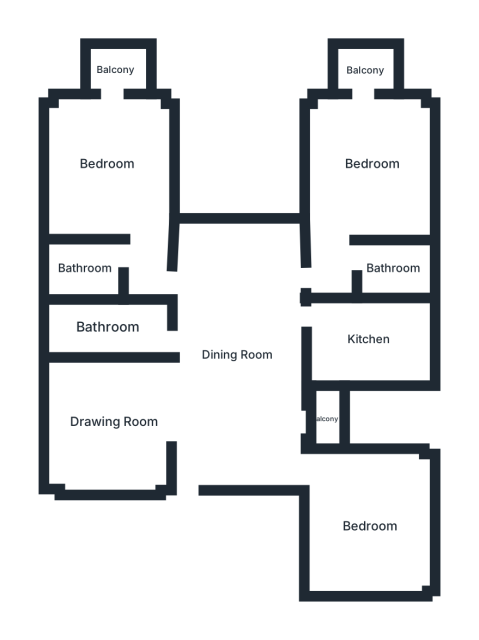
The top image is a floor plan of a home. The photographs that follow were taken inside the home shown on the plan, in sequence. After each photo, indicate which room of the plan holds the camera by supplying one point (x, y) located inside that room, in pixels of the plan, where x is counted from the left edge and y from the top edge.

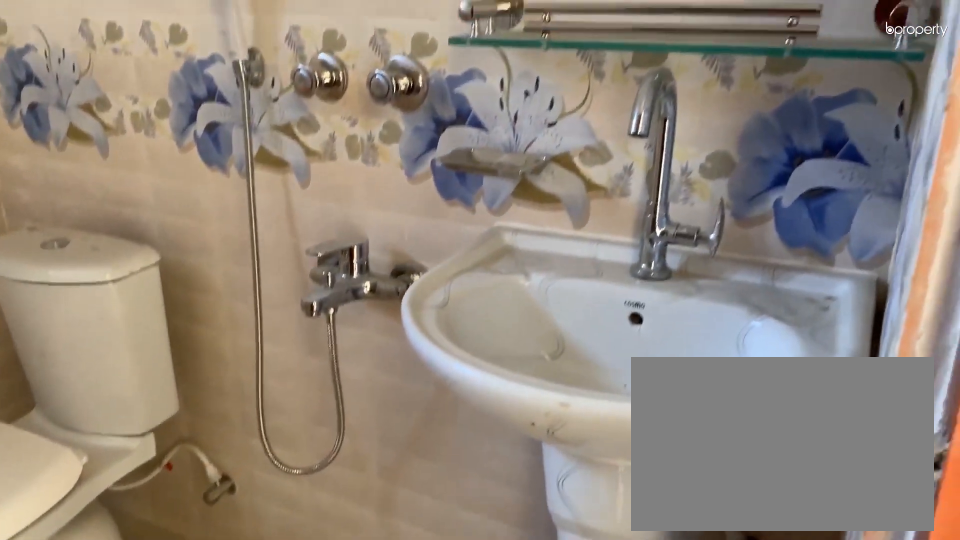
(393, 270)
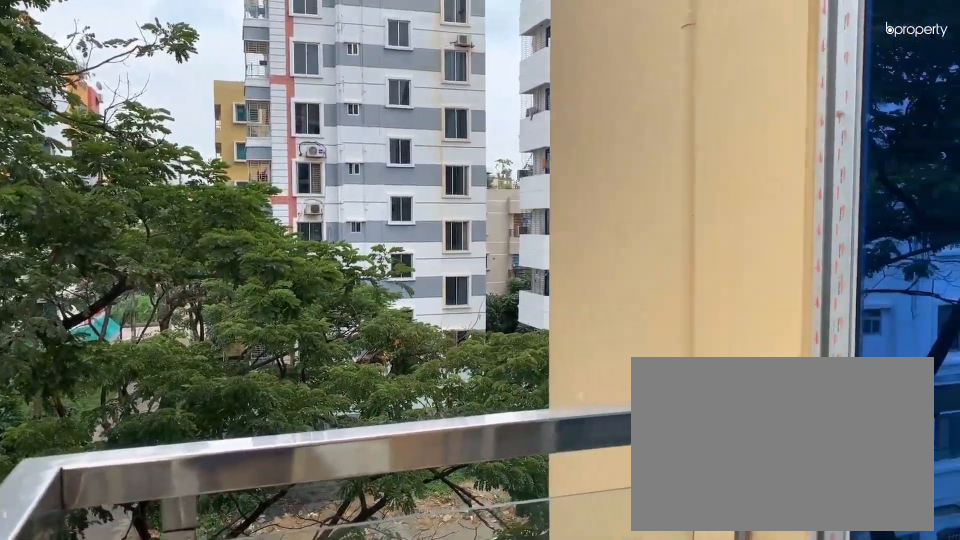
(365, 69)
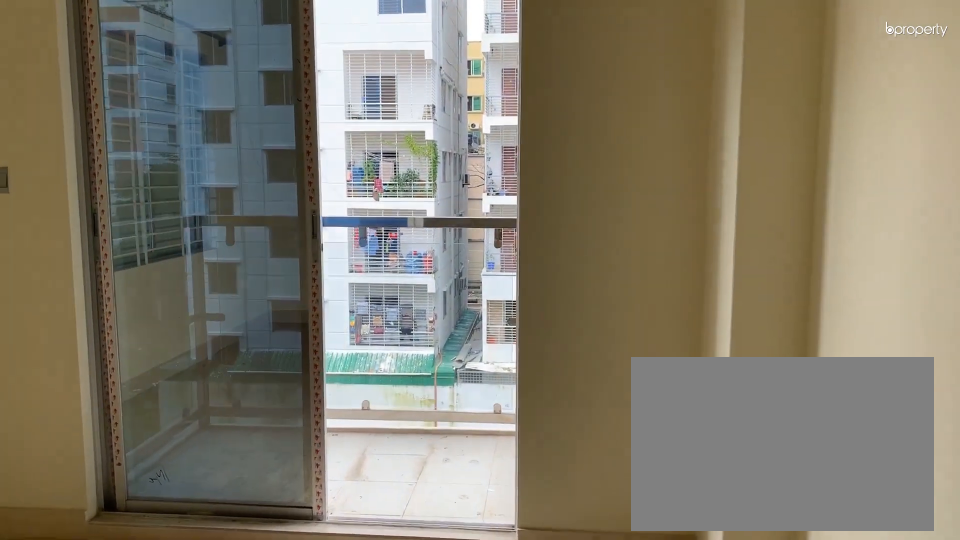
(108, 164)
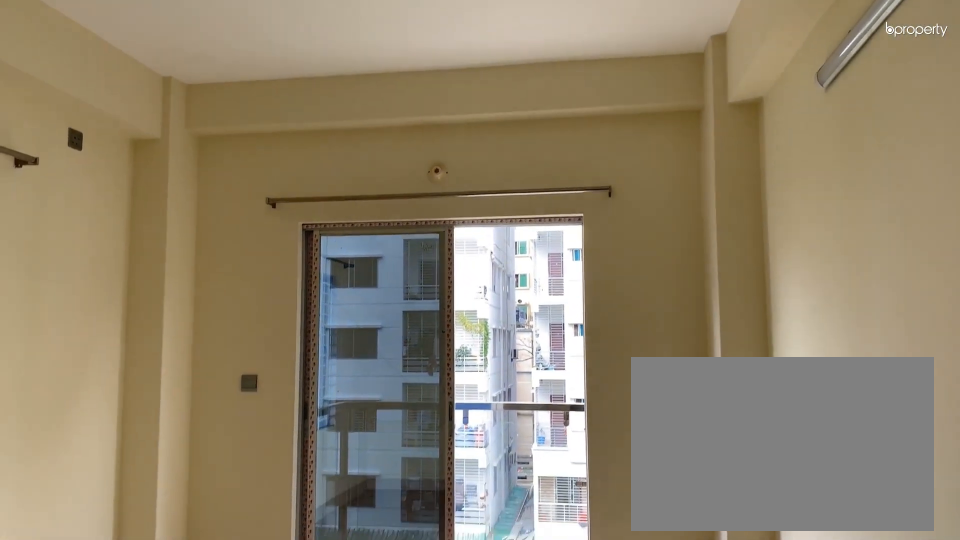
(108, 164)
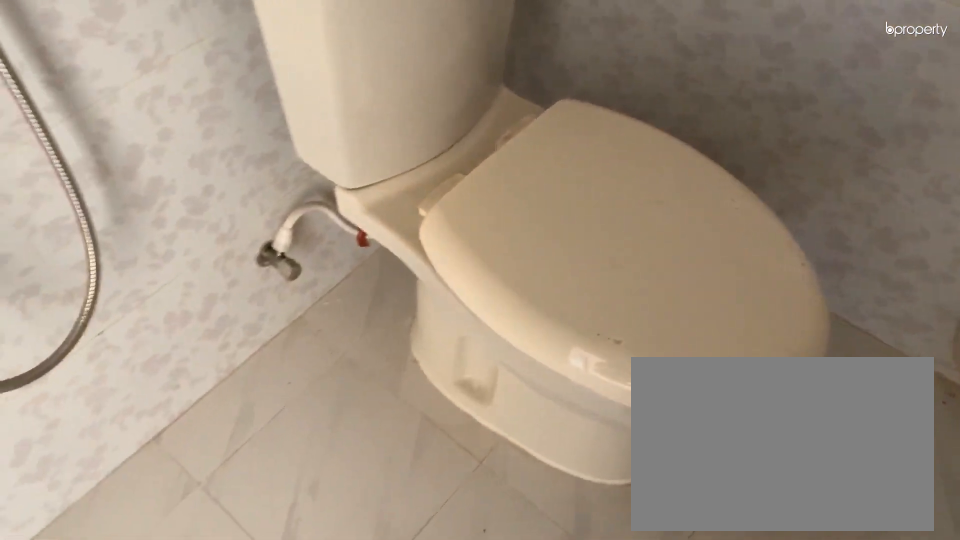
(85, 264)
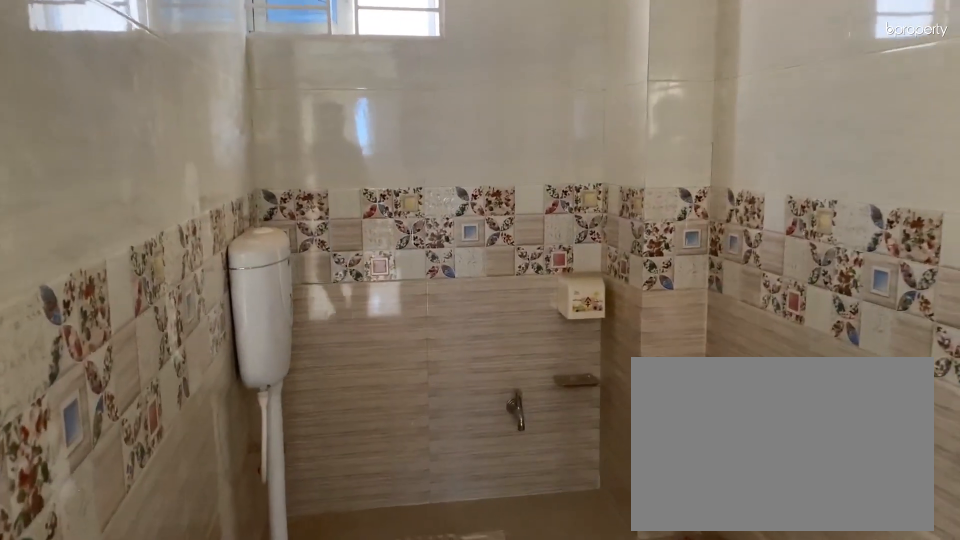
(108, 327)
